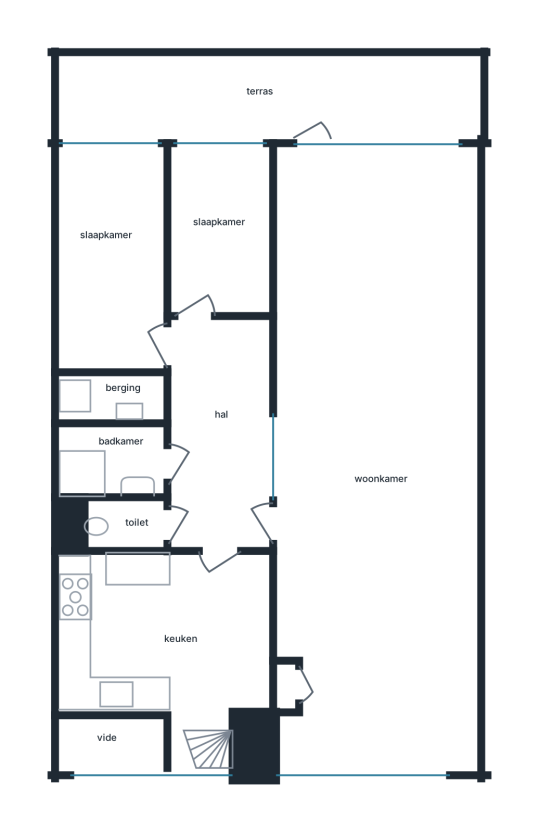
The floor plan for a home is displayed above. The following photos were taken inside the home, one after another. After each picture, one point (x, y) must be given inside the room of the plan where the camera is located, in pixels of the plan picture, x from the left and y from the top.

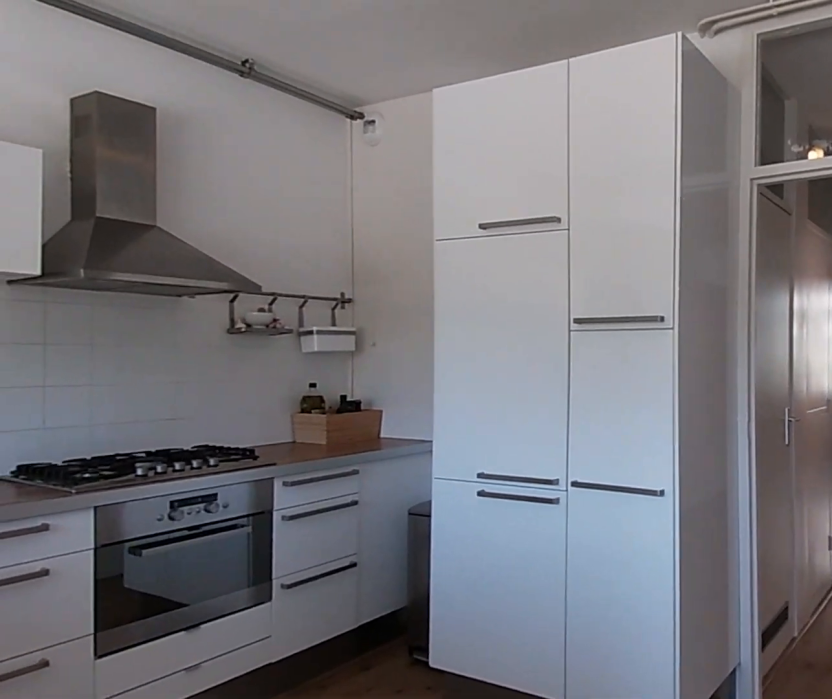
(167, 637)
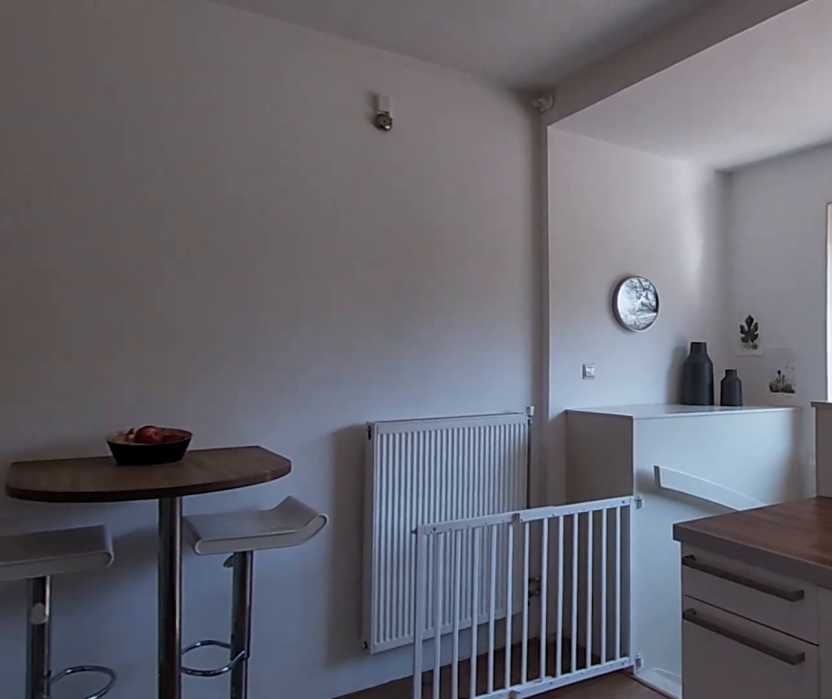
(167, 637)
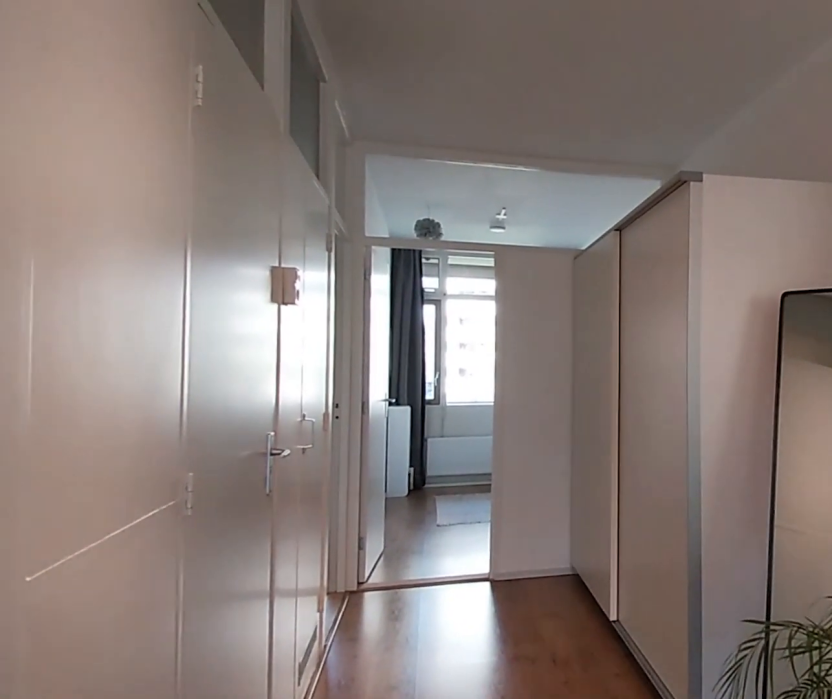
(220, 434)
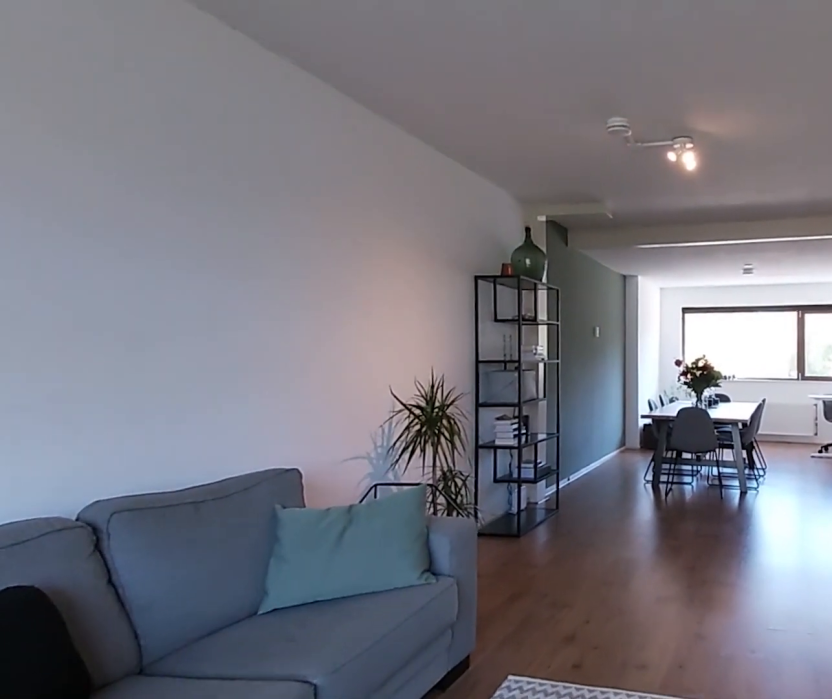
(388, 302)
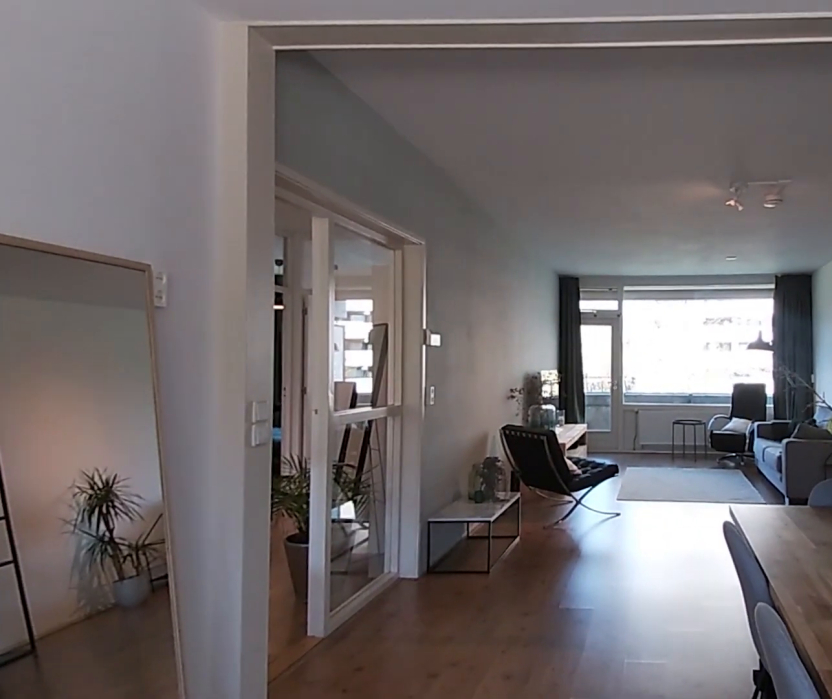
(388, 302)
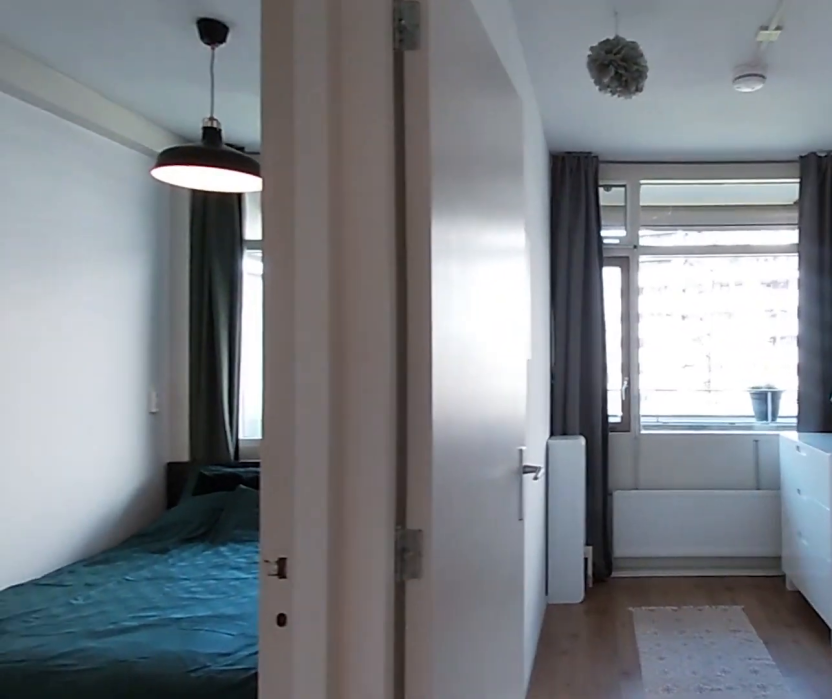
(220, 436)
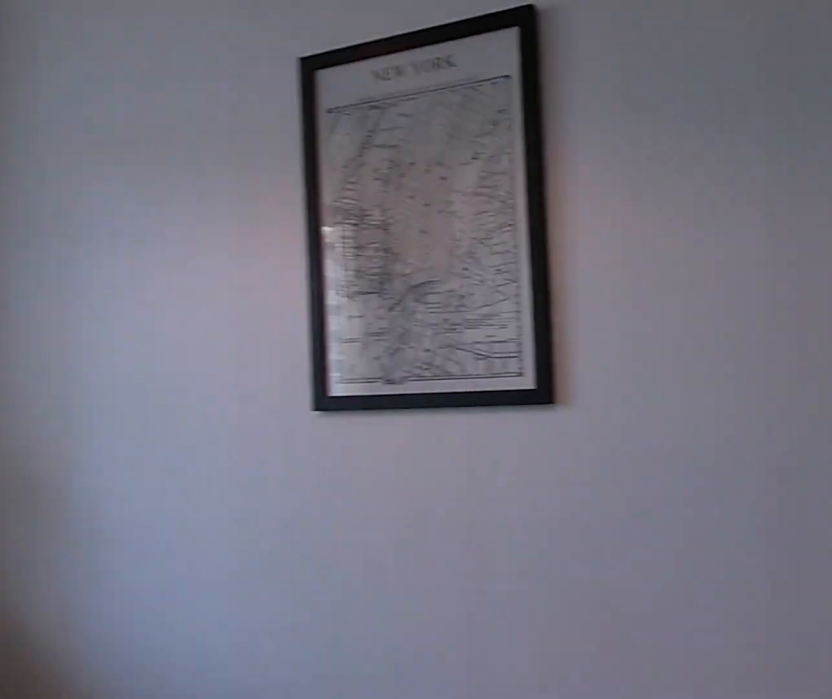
(114, 260)
